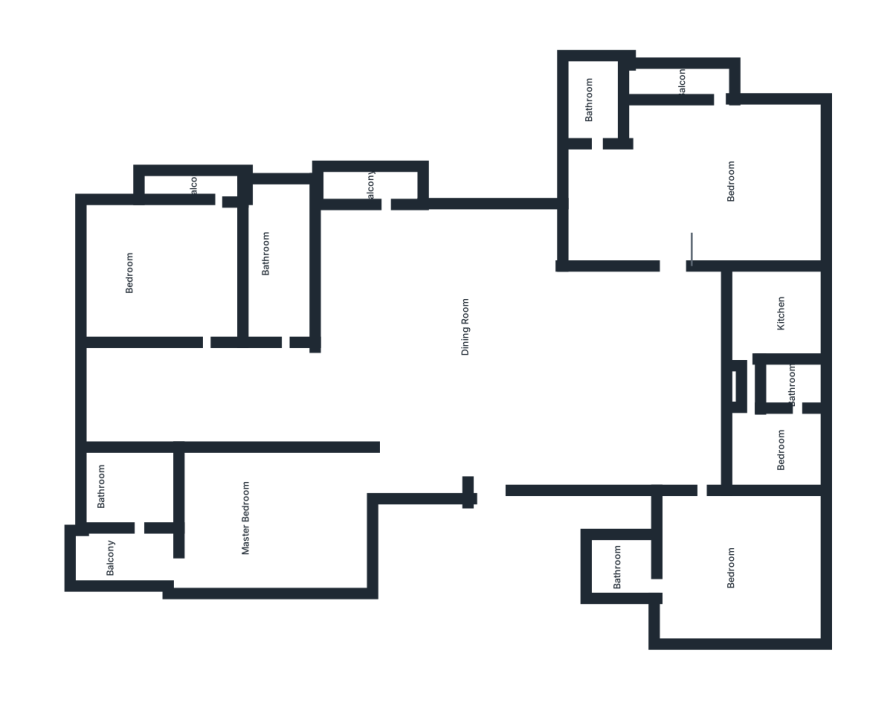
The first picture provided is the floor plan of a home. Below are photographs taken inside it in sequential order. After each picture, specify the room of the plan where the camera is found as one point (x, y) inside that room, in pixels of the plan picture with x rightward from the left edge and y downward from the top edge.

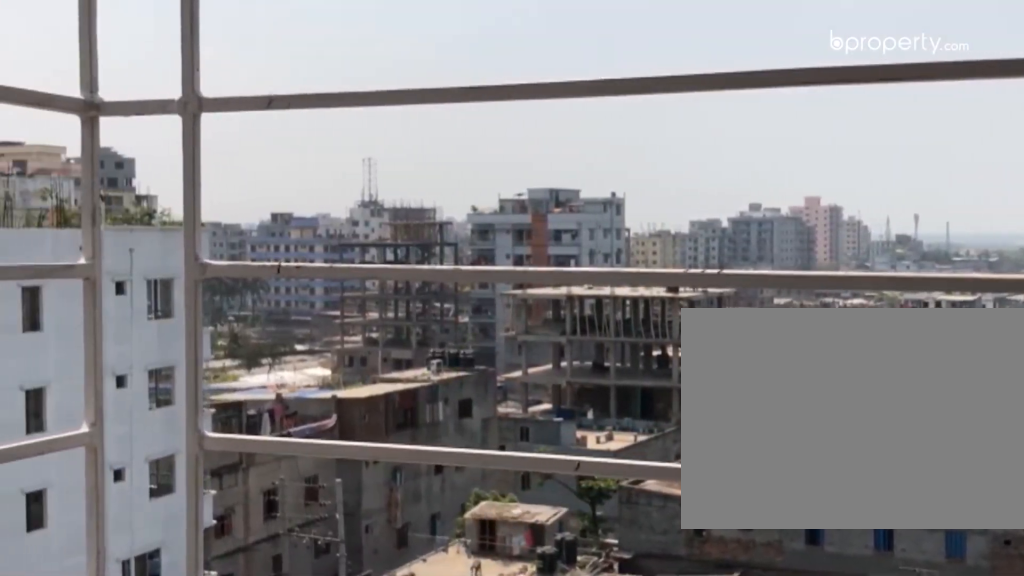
(119, 556)
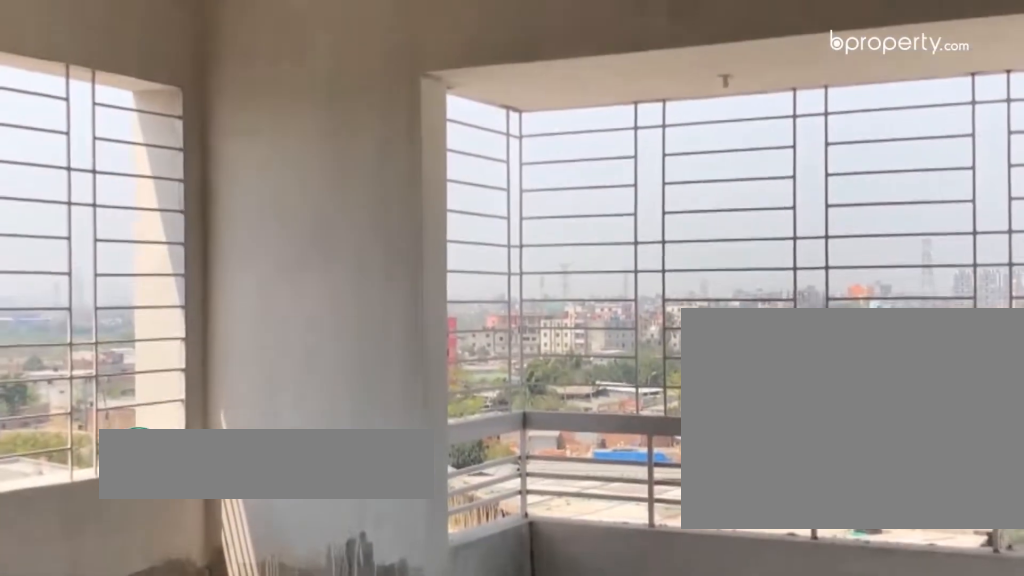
(164, 249)
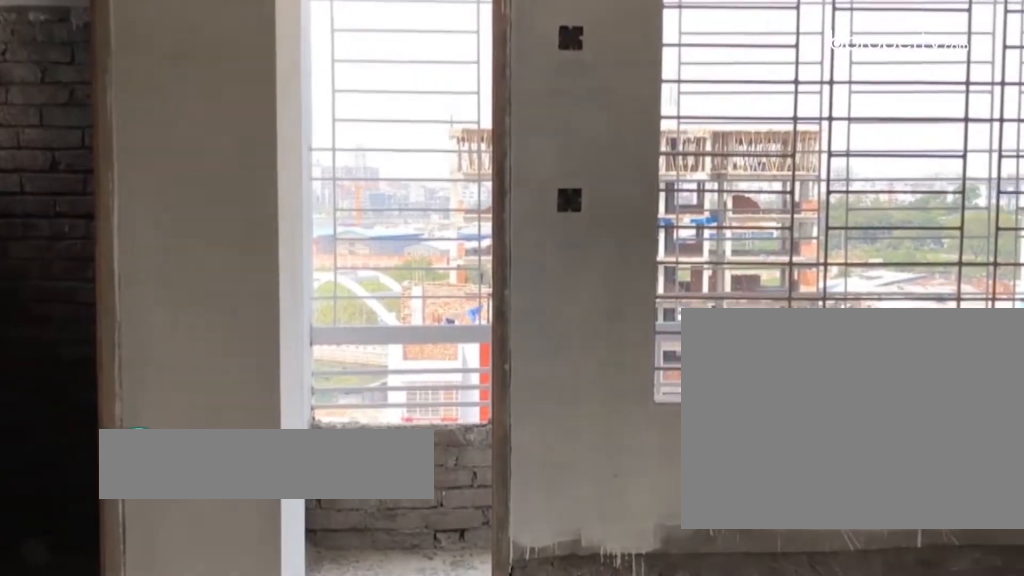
(692, 148)
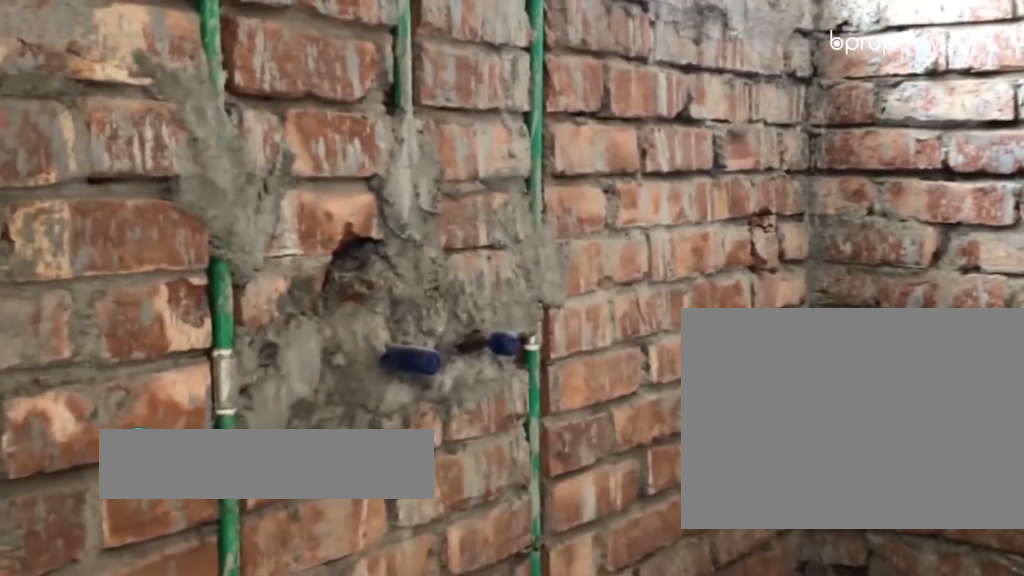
(595, 96)
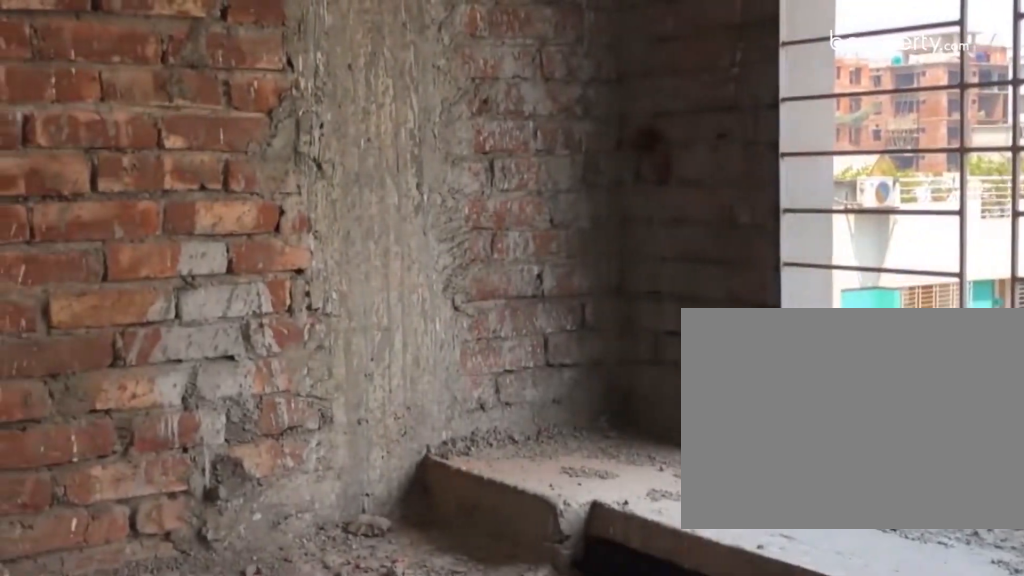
(789, 310)
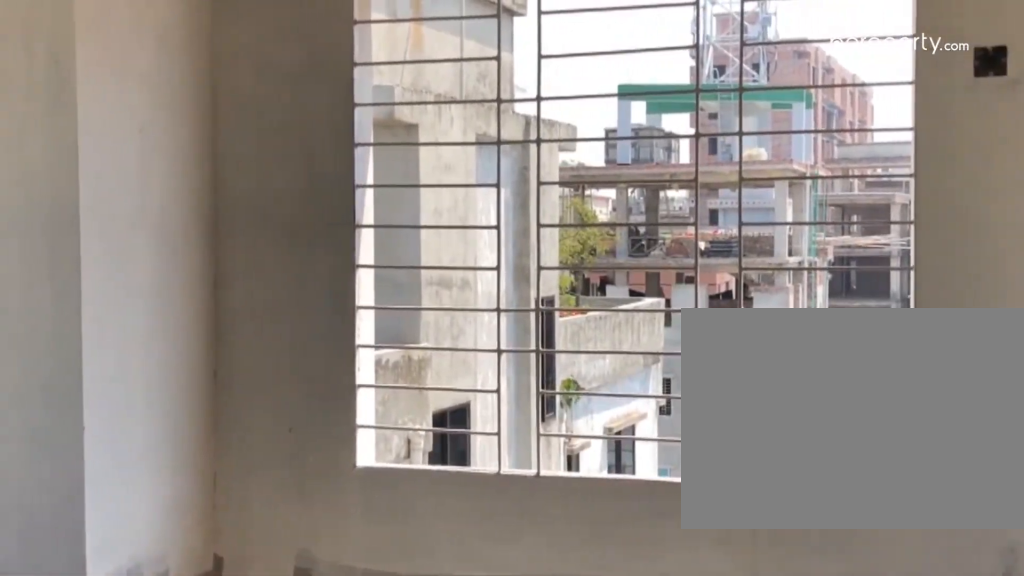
(733, 580)
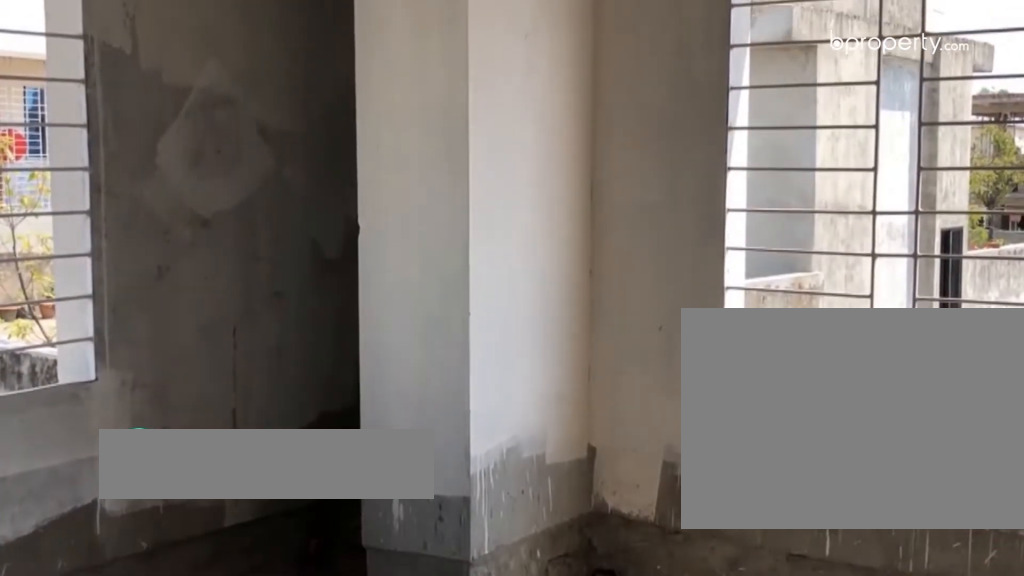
(733, 579)
